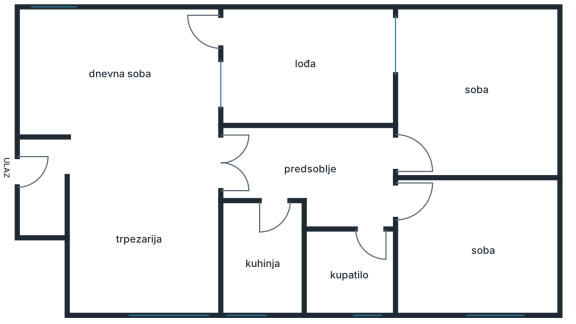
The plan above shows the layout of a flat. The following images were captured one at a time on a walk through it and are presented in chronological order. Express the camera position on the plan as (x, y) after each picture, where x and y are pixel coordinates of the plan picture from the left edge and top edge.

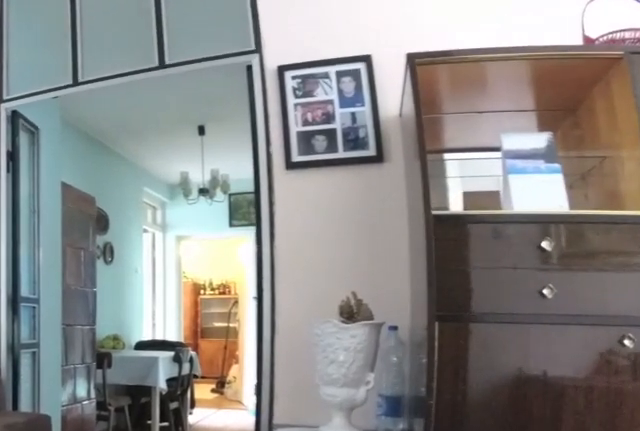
(76, 165)
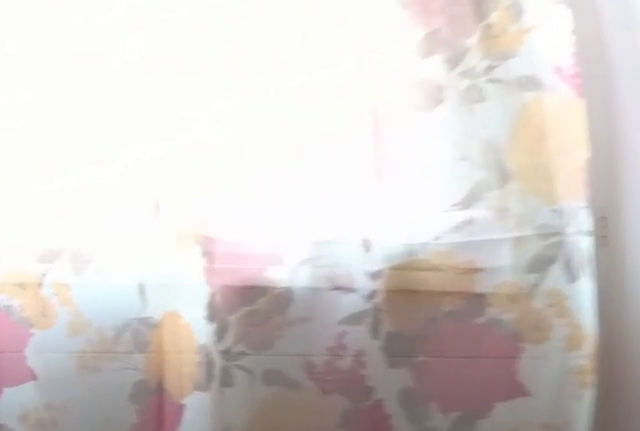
(263, 279)
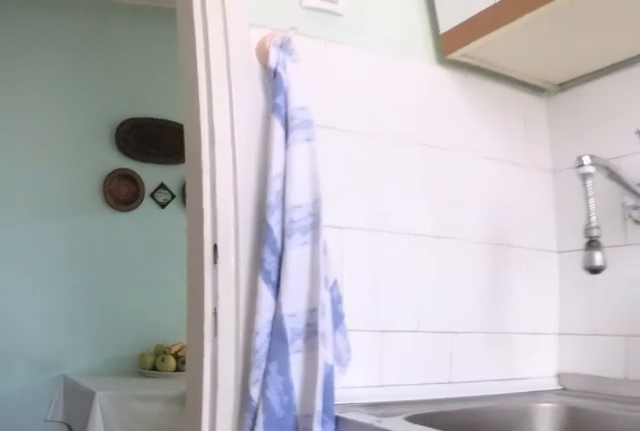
(263, 272)
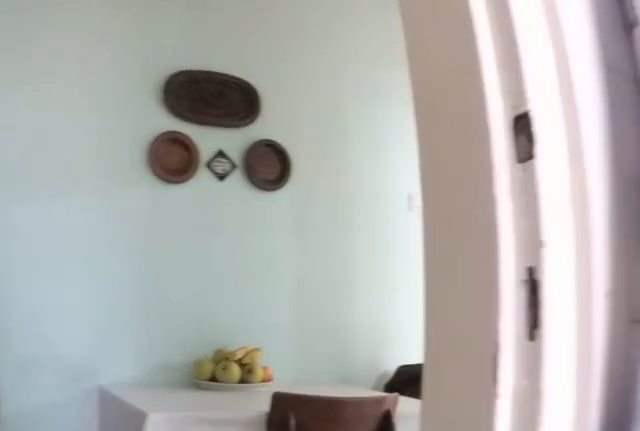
(262, 236)
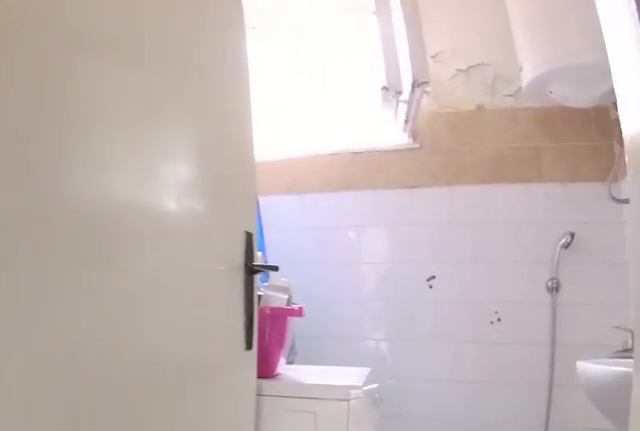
(345, 197)
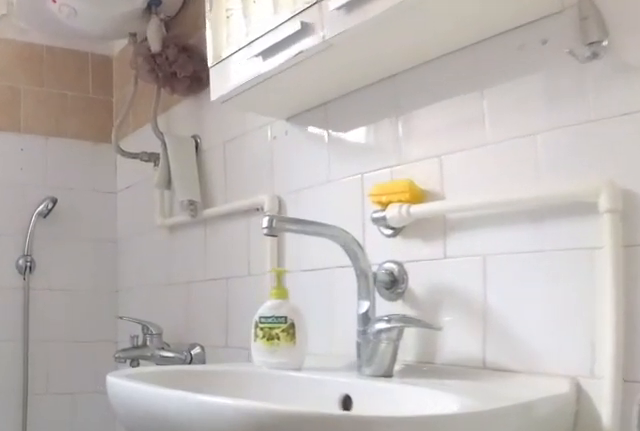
(367, 228)
